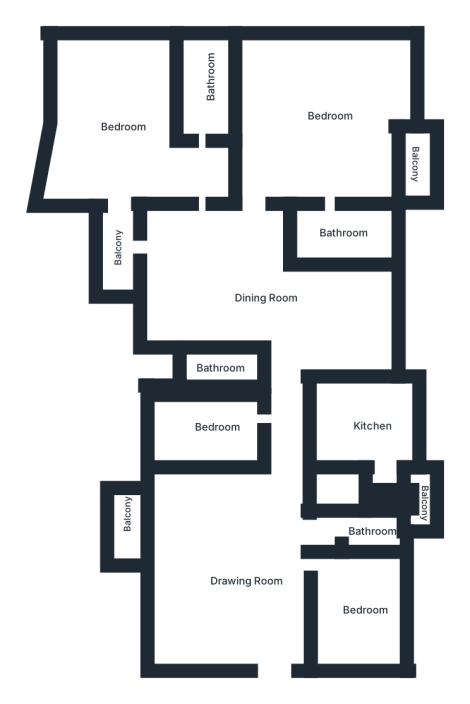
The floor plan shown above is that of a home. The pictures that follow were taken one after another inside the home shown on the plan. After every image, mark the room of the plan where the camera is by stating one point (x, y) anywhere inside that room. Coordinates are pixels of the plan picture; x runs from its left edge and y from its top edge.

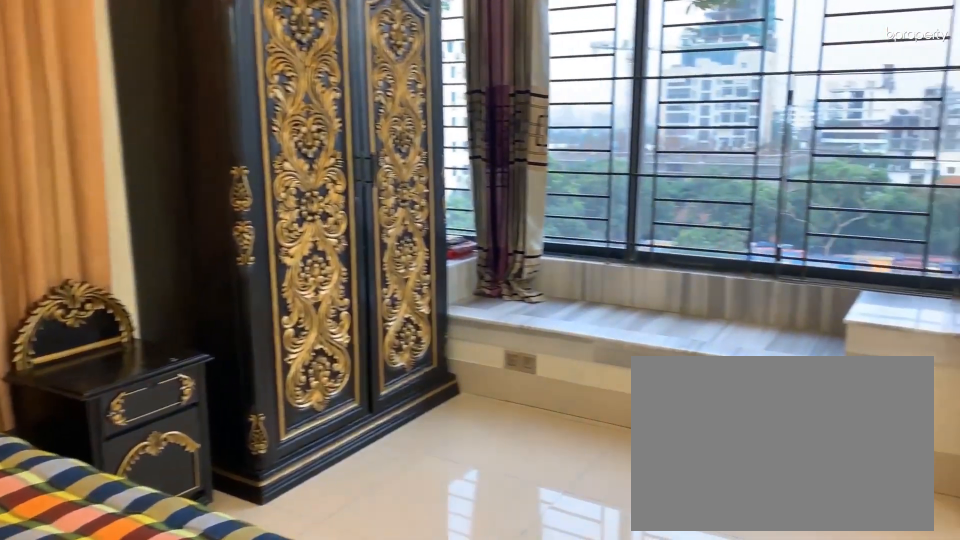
(326, 115)
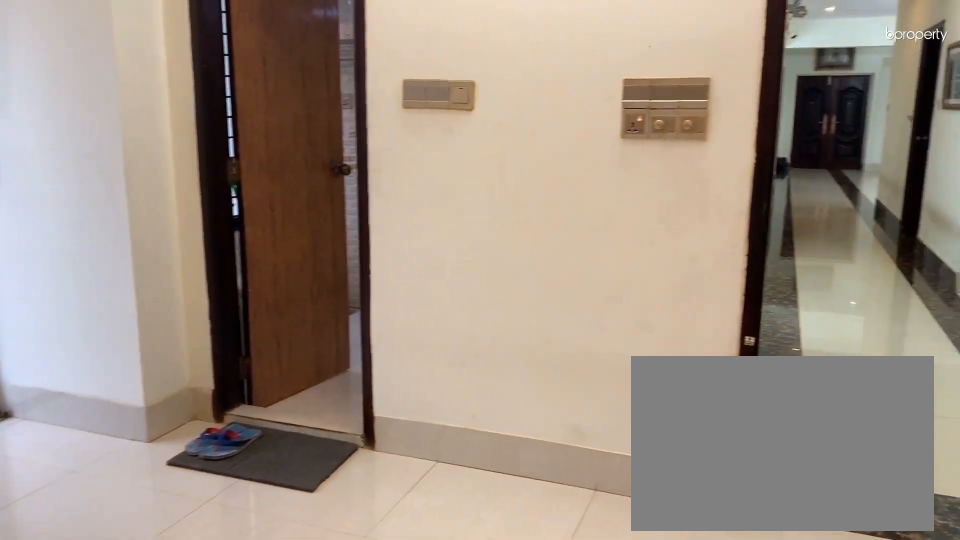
(326, 116)
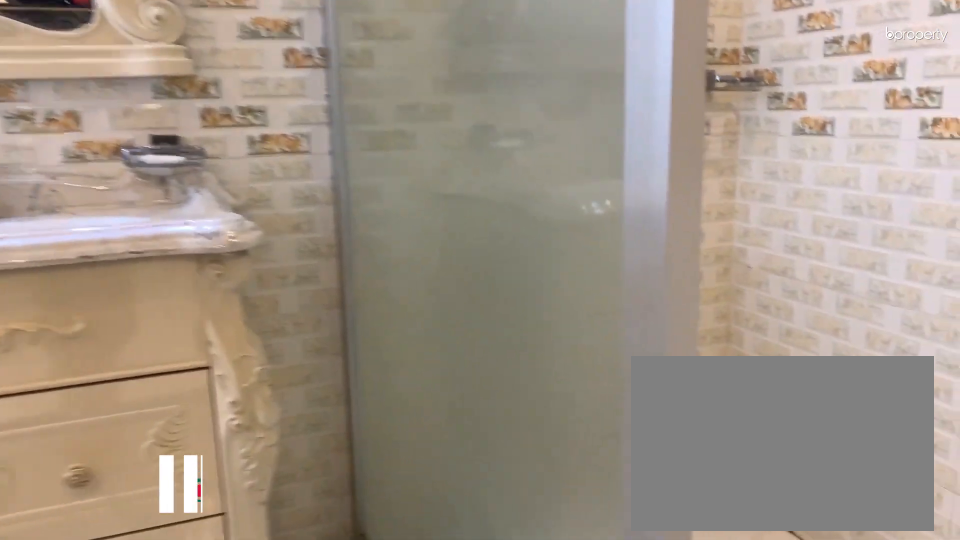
(344, 233)
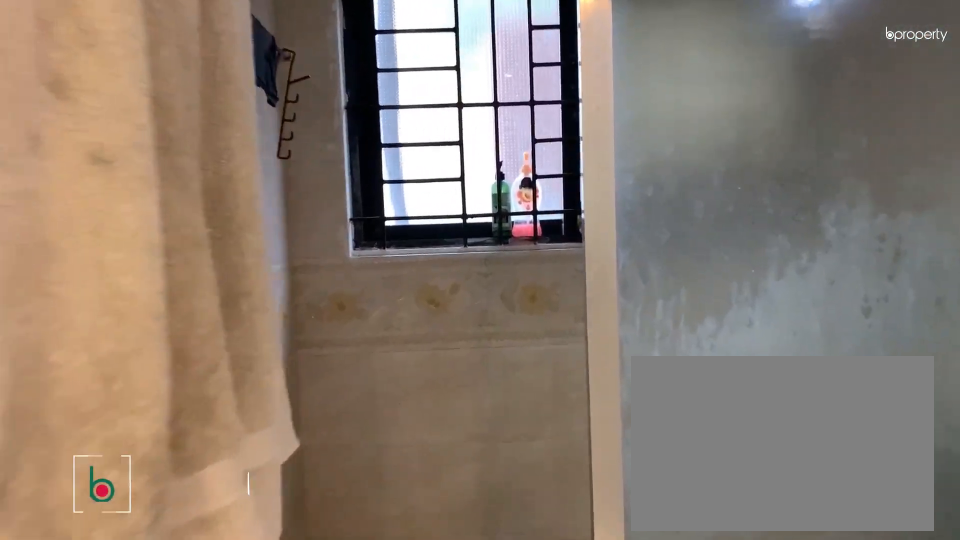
(206, 88)
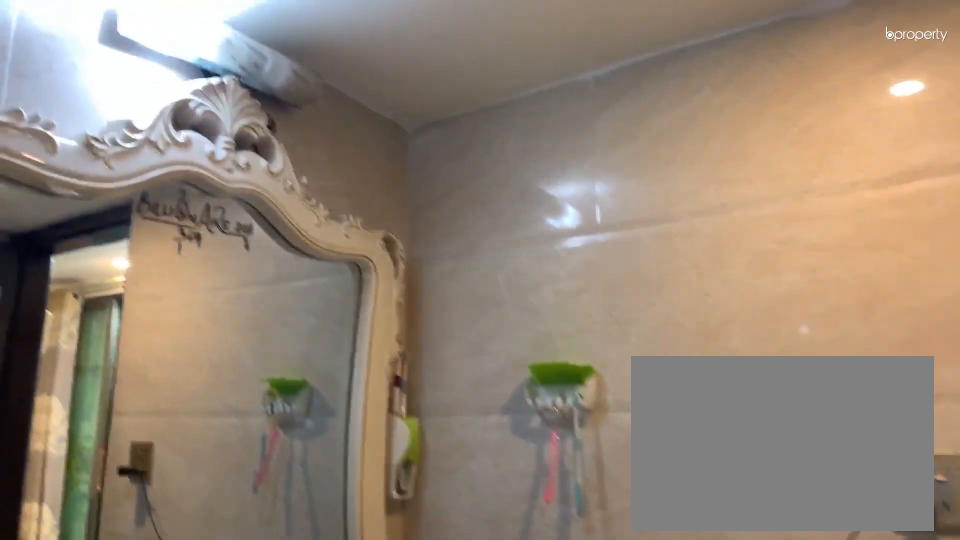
(206, 88)
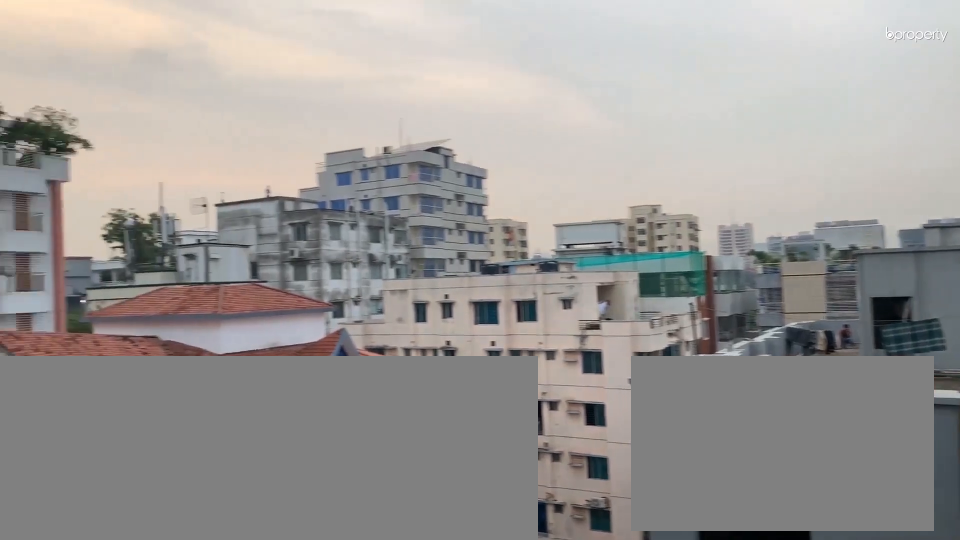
(118, 243)
